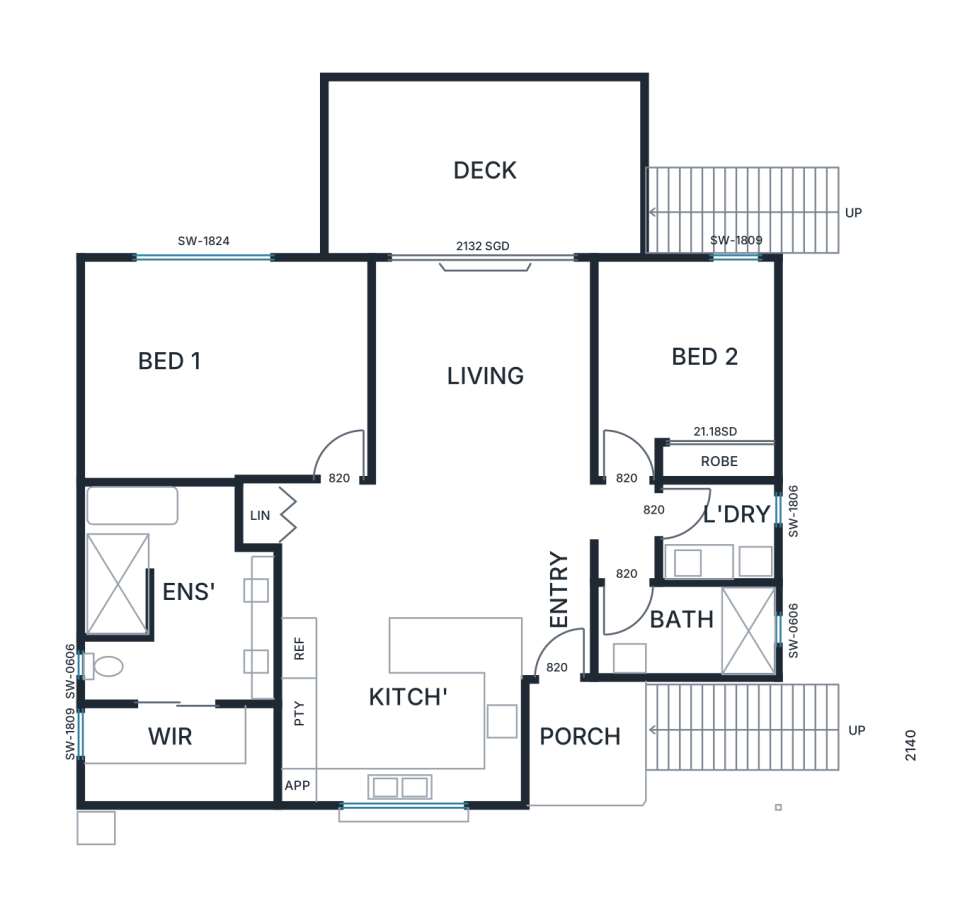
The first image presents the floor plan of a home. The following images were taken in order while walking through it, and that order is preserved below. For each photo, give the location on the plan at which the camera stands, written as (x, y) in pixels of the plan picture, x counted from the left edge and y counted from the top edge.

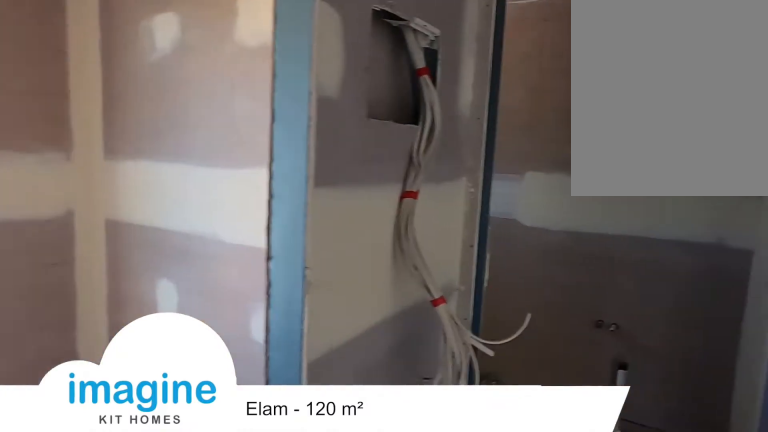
(616, 513)
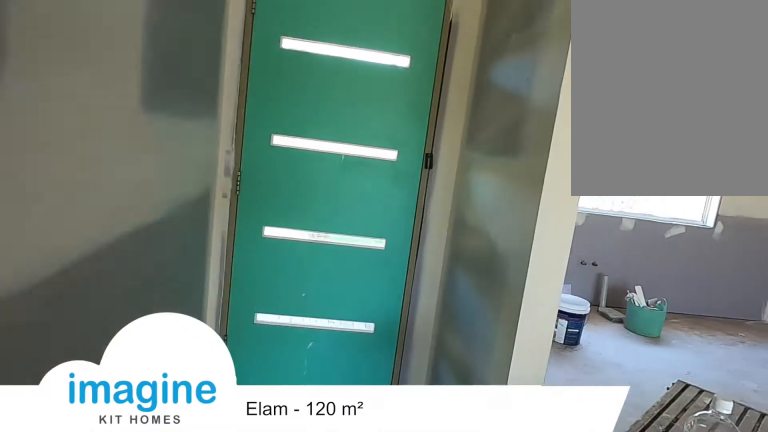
(554, 519)
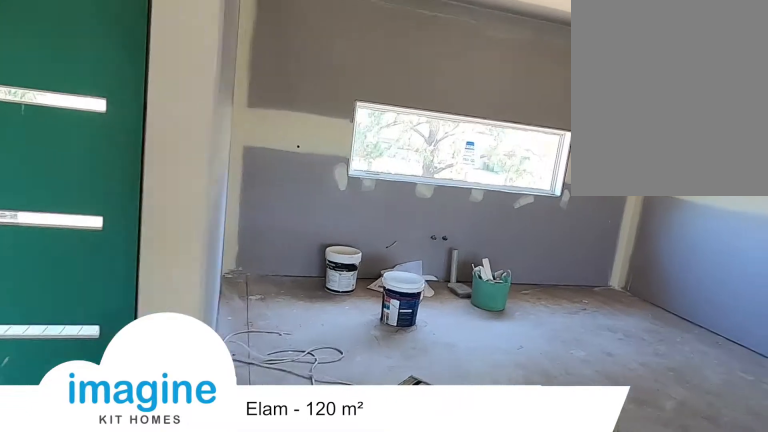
(519, 525)
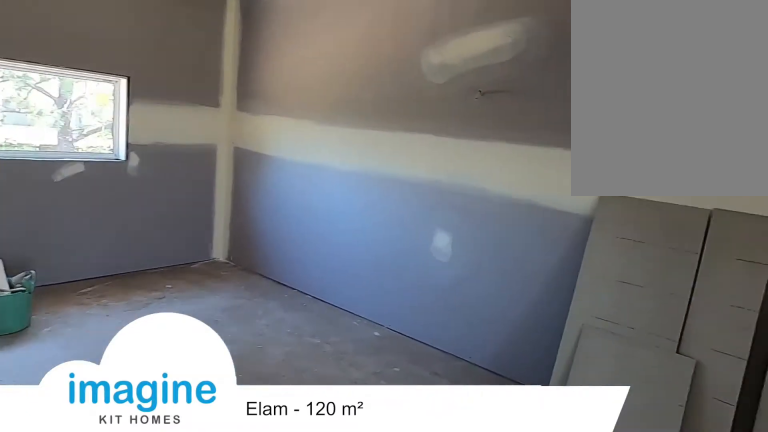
(467, 530)
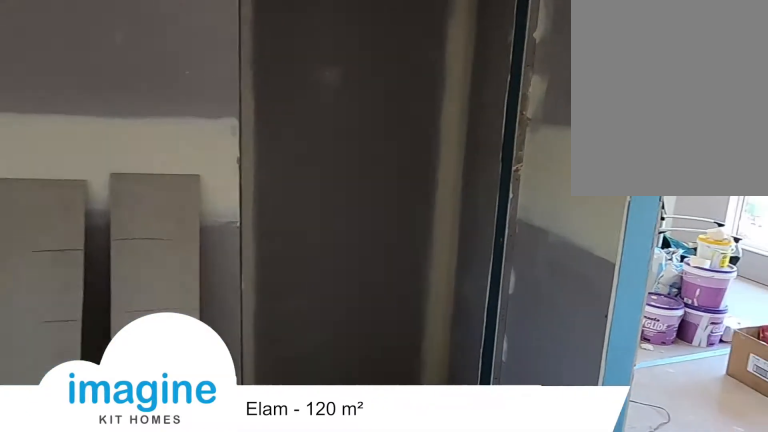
(416, 528)
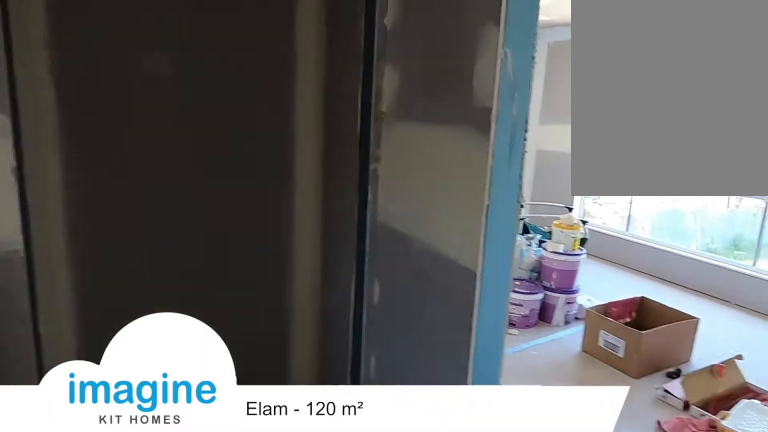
(405, 515)
